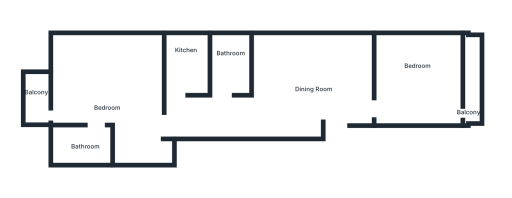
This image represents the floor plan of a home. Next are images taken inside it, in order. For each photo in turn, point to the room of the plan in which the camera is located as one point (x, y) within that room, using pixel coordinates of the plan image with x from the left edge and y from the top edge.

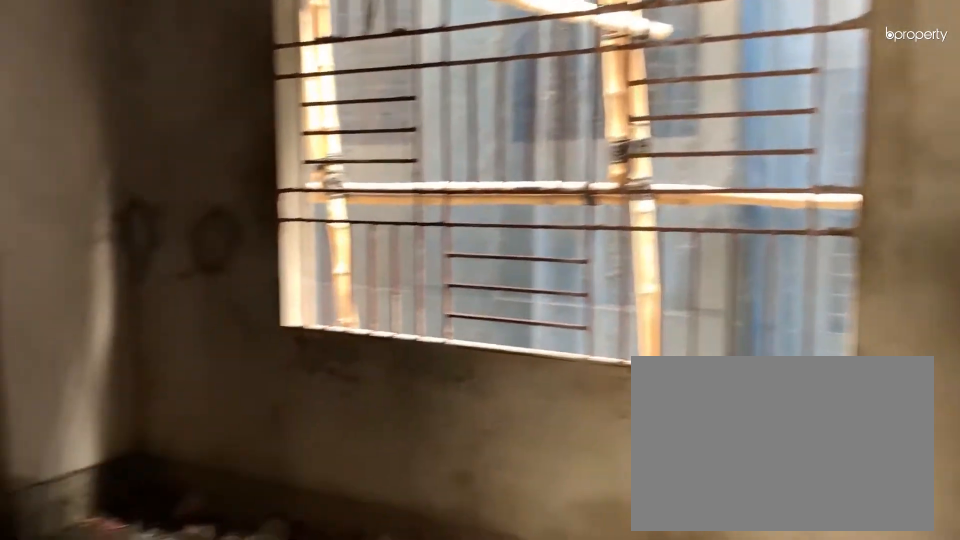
(315, 73)
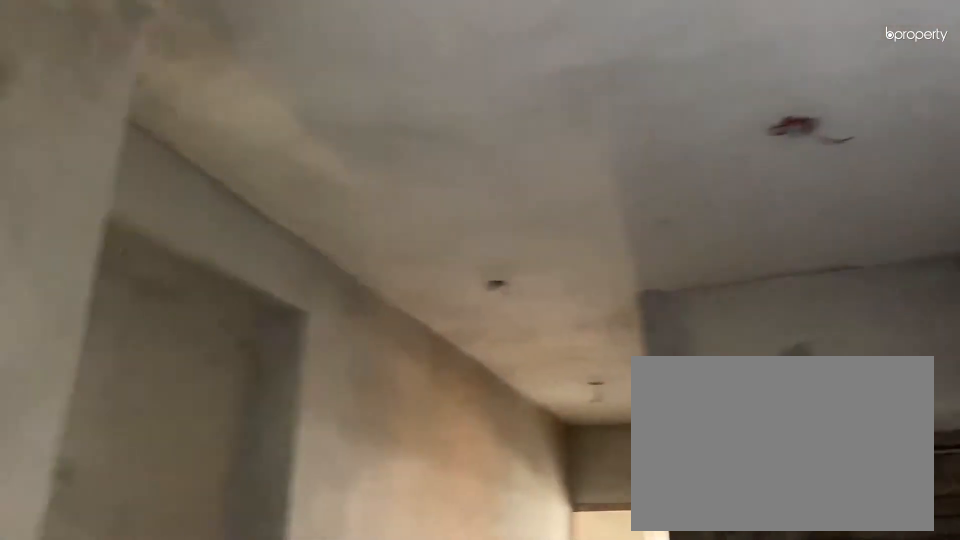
(315, 73)
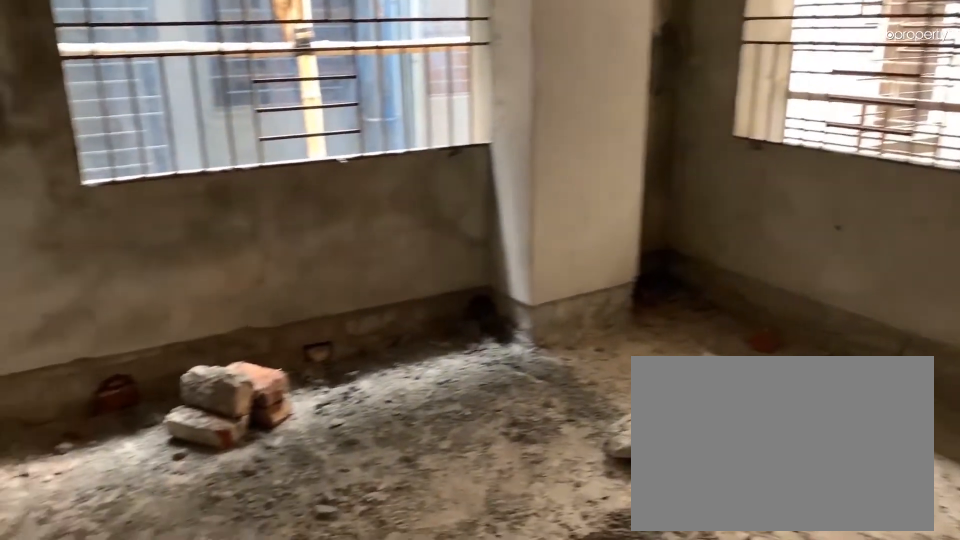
(420, 68)
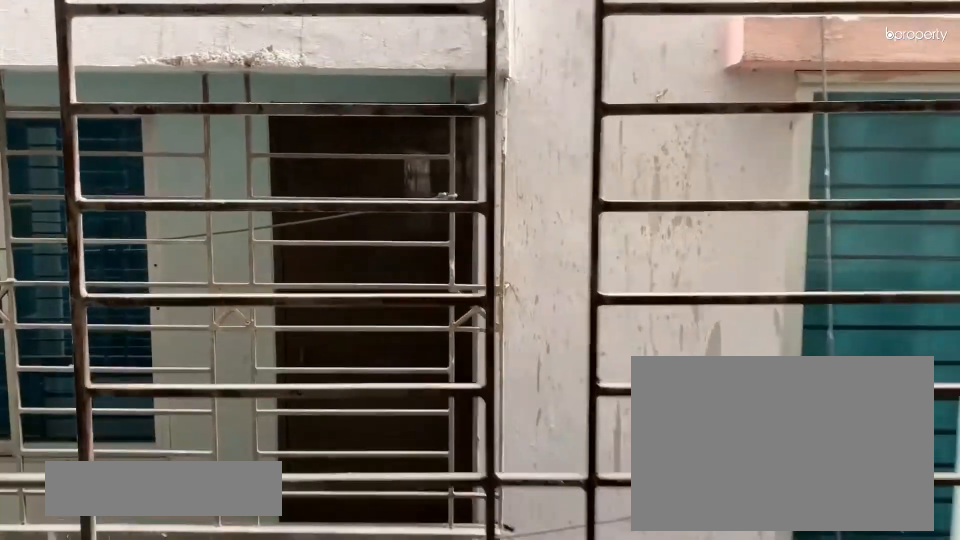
(470, 81)
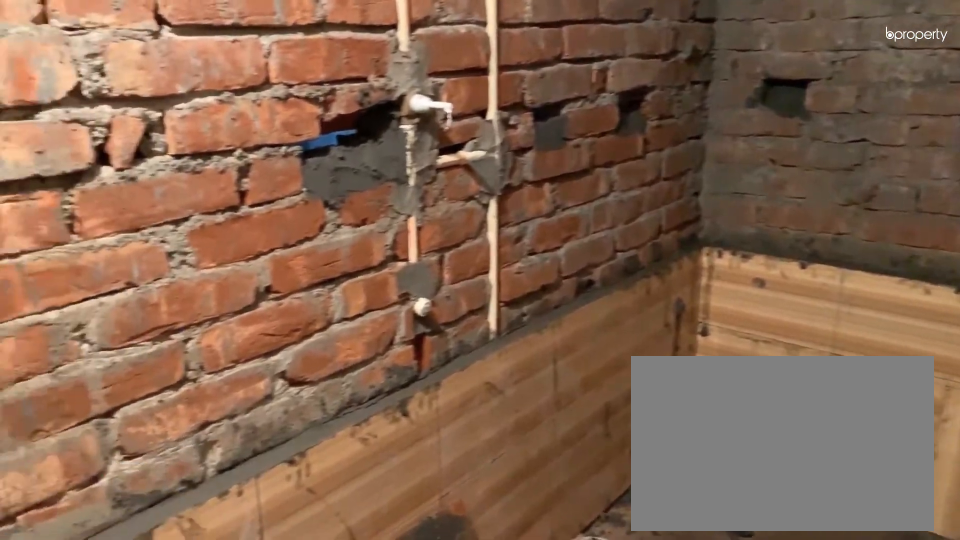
(234, 60)
